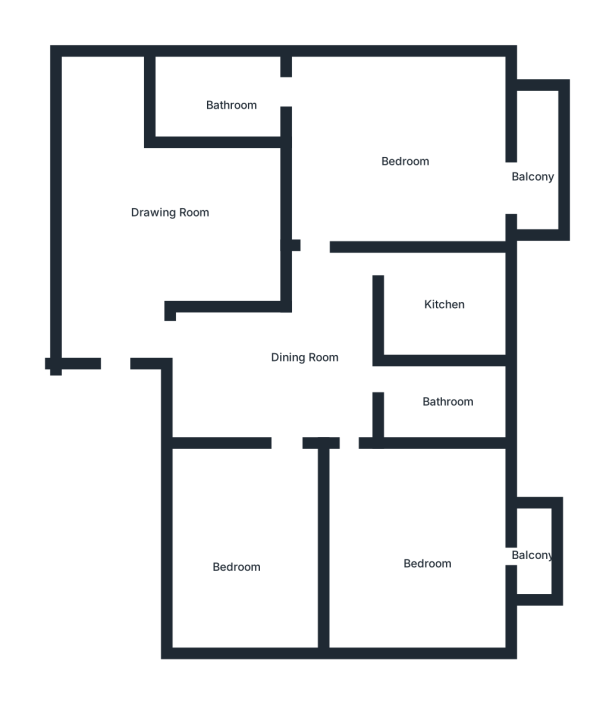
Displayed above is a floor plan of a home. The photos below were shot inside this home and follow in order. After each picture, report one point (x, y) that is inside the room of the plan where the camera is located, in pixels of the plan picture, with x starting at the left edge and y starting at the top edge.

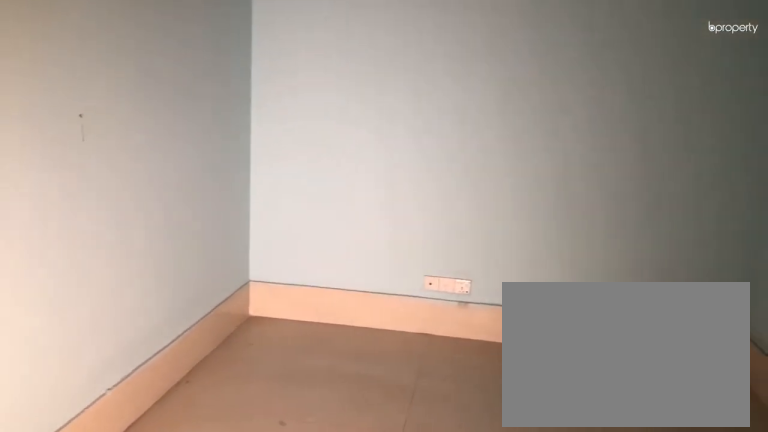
(162, 236)
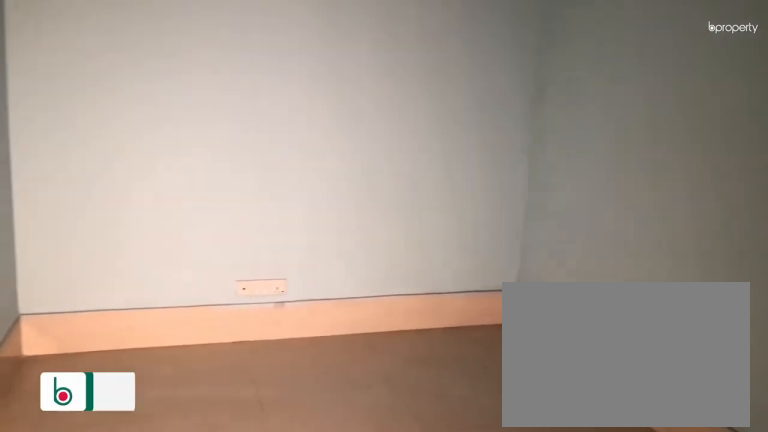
(162, 236)
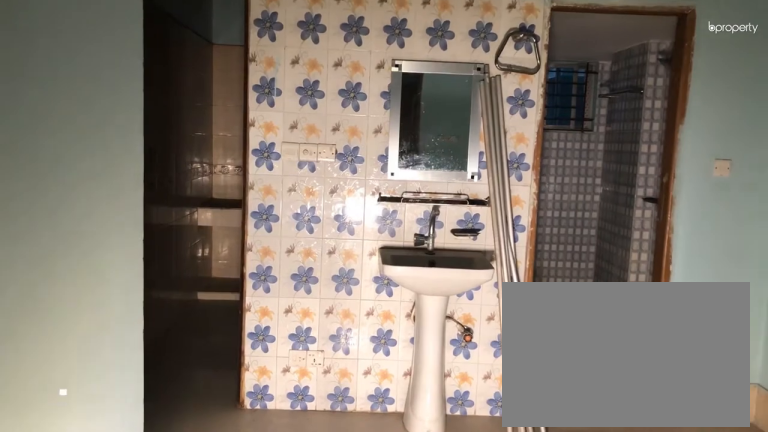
(295, 359)
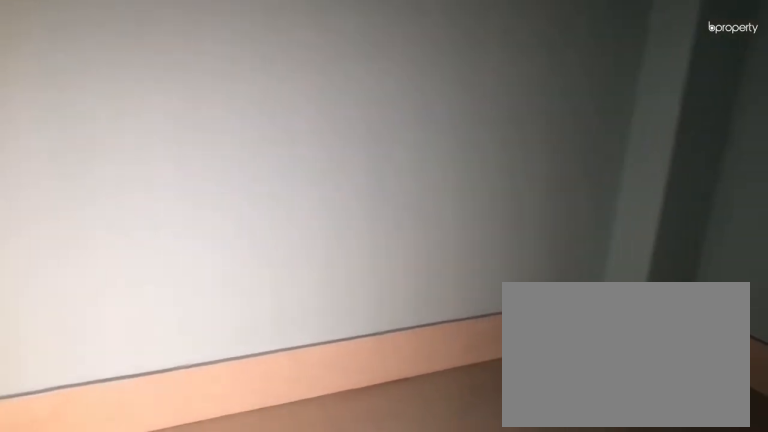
(237, 555)
